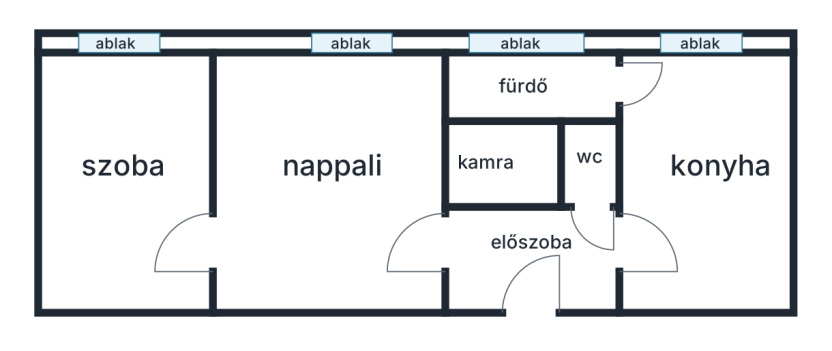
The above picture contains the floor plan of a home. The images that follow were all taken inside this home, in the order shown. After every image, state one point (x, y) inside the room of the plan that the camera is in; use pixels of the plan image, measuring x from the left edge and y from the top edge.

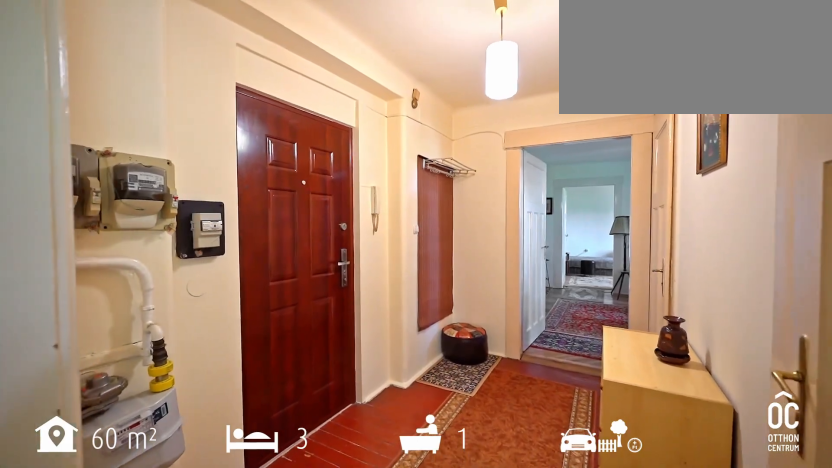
(527, 261)
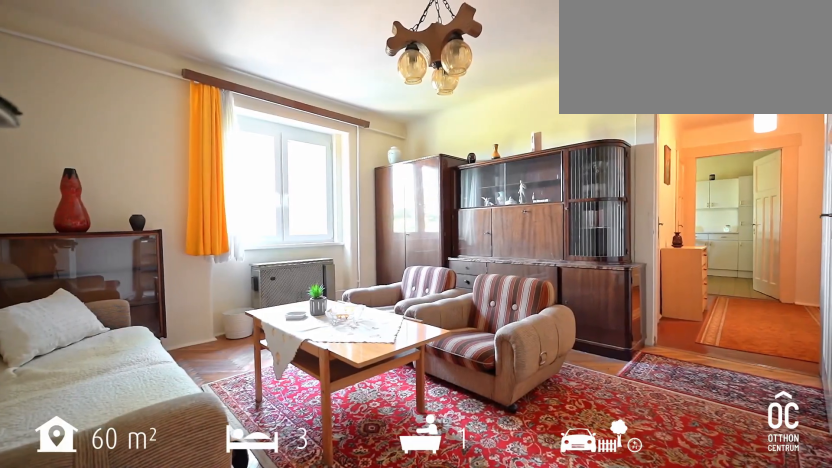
(335, 185)
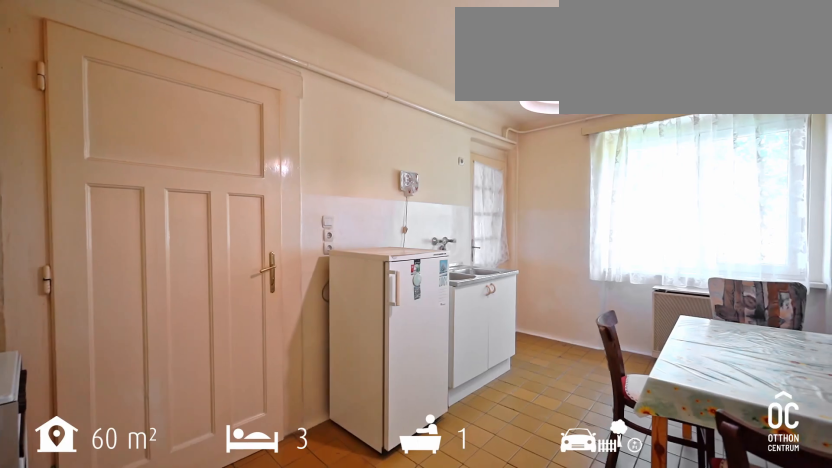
(704, 186)
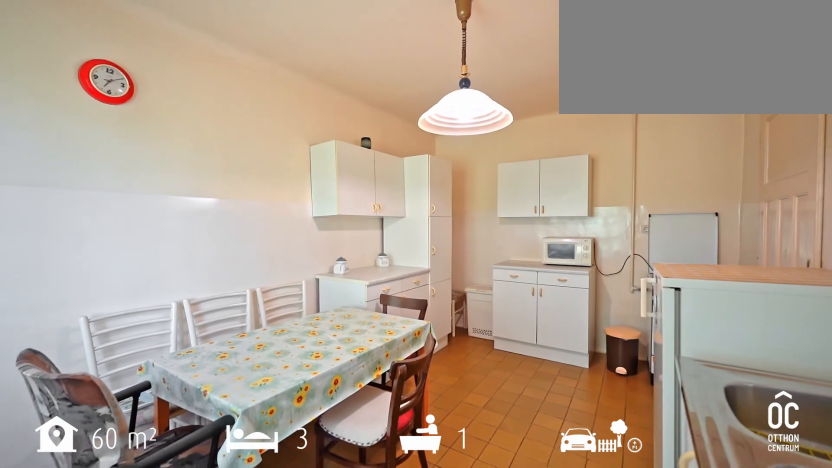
(704, 186)
